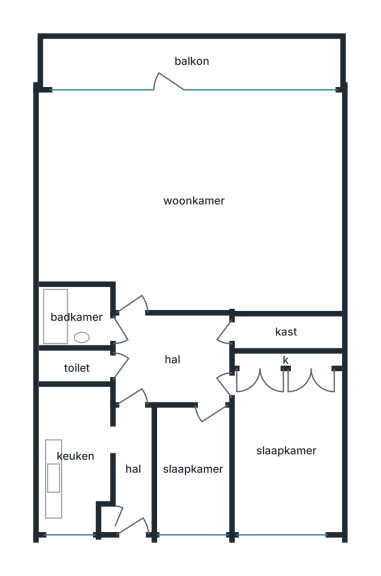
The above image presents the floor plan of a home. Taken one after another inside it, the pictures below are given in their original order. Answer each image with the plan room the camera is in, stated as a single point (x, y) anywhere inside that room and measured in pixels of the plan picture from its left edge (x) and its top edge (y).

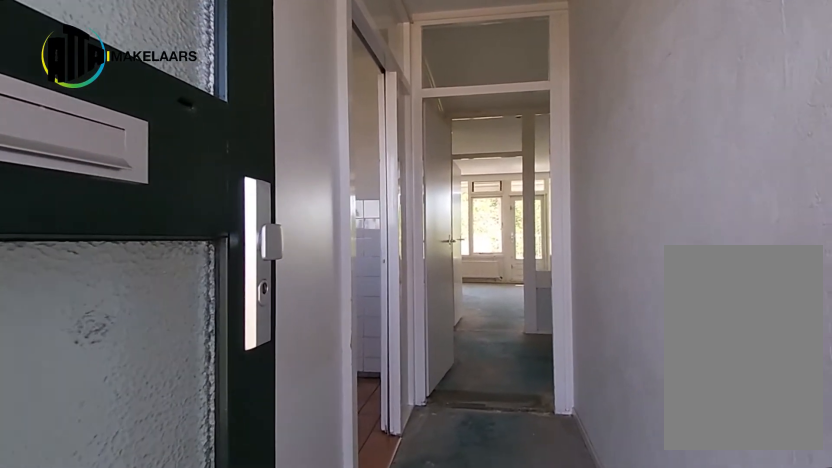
(133, 467)
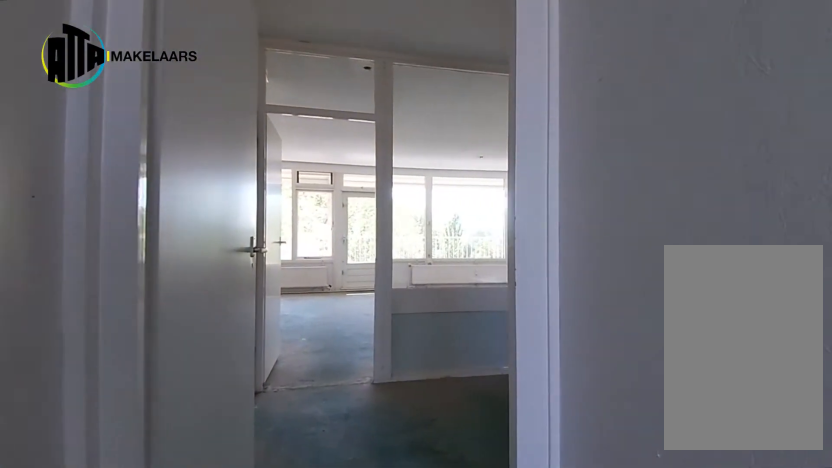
(133, 467)
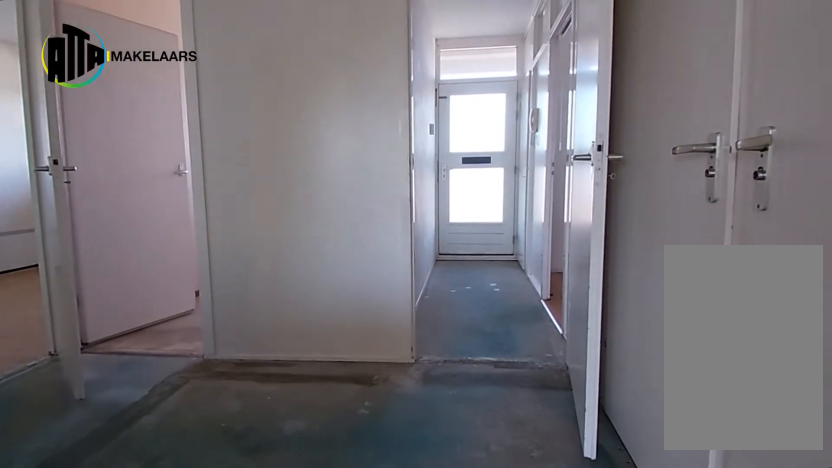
(173, 358)
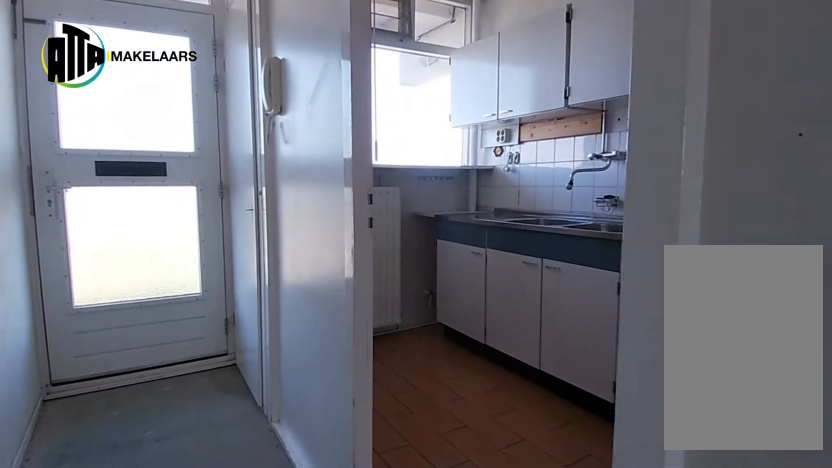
(133, 467)
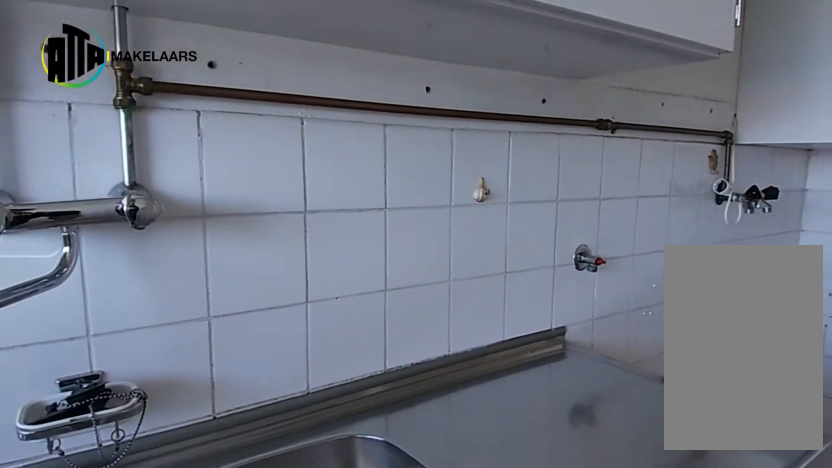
(75, 455)
